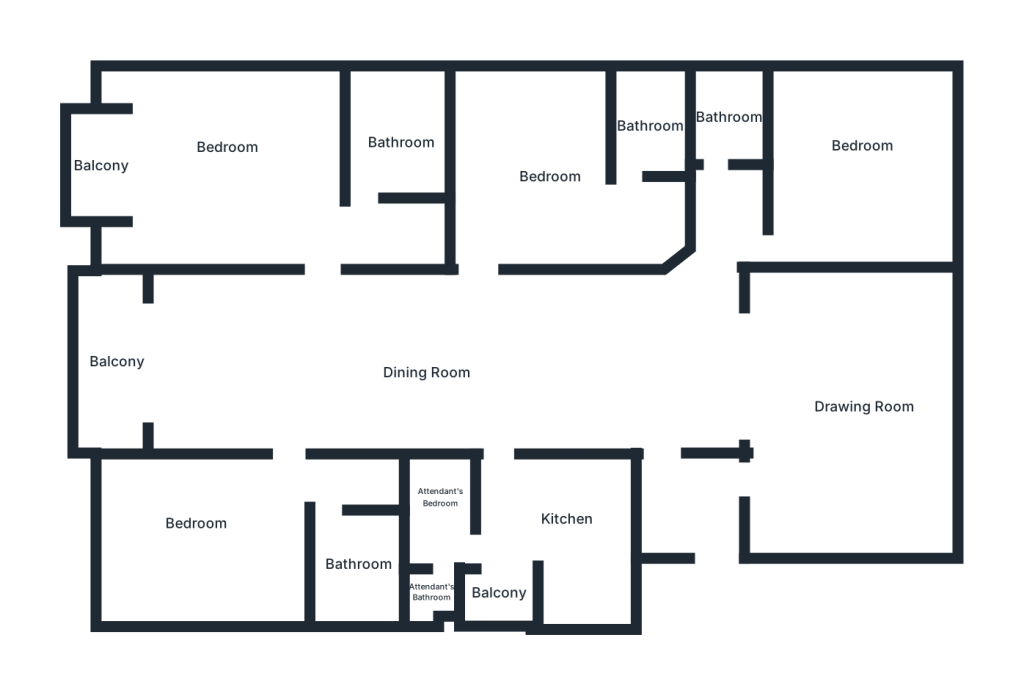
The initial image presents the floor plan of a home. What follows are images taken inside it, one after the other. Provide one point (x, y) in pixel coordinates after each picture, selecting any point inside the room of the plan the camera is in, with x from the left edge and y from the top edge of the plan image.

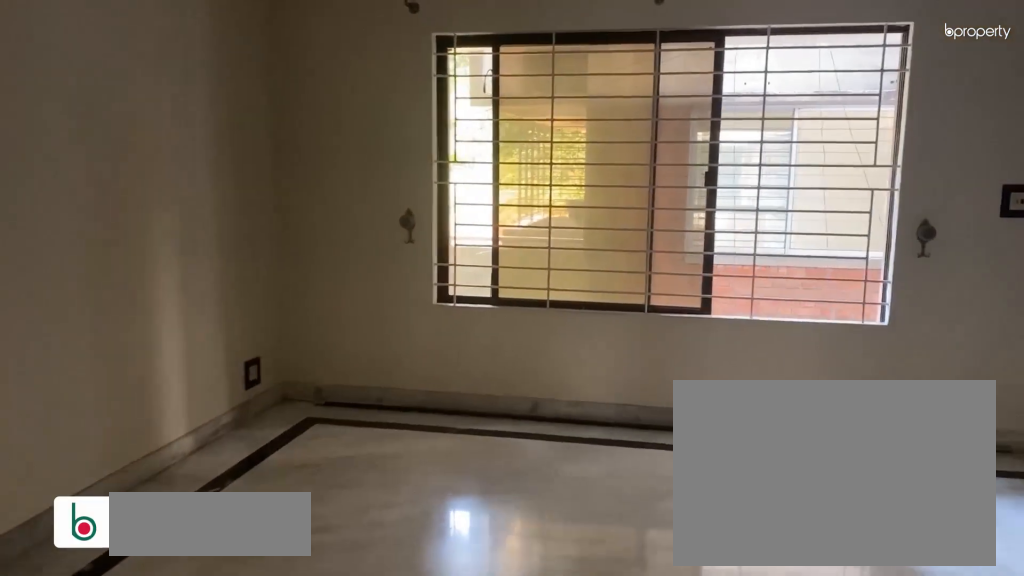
(847, 369)
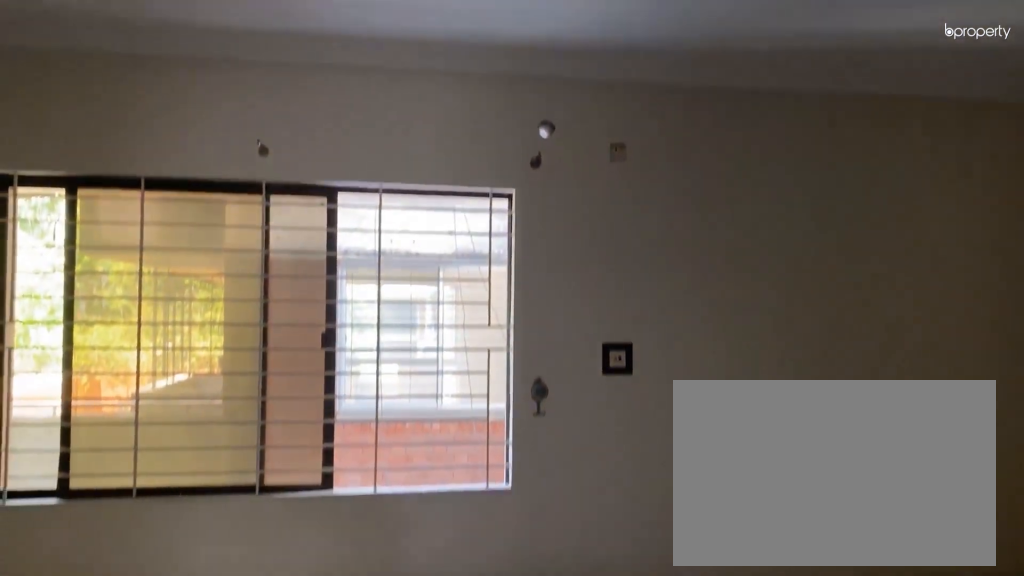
(847, 369)
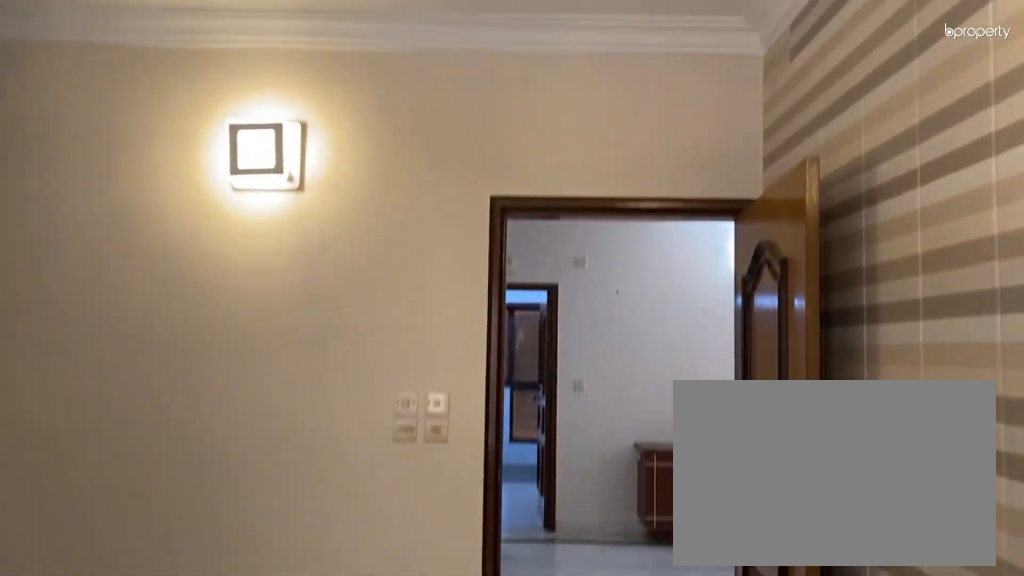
(568, 183)
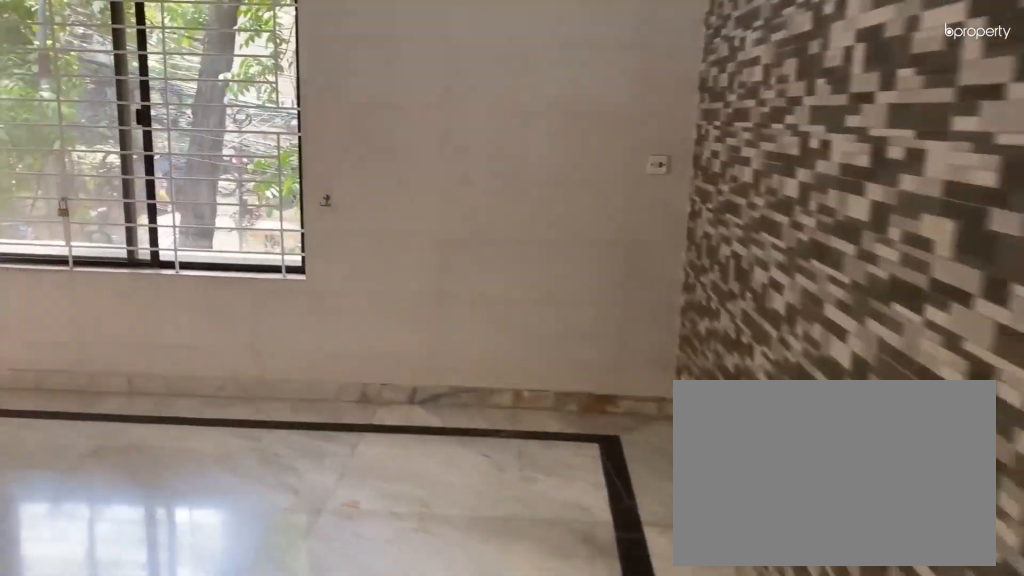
(236, 162)
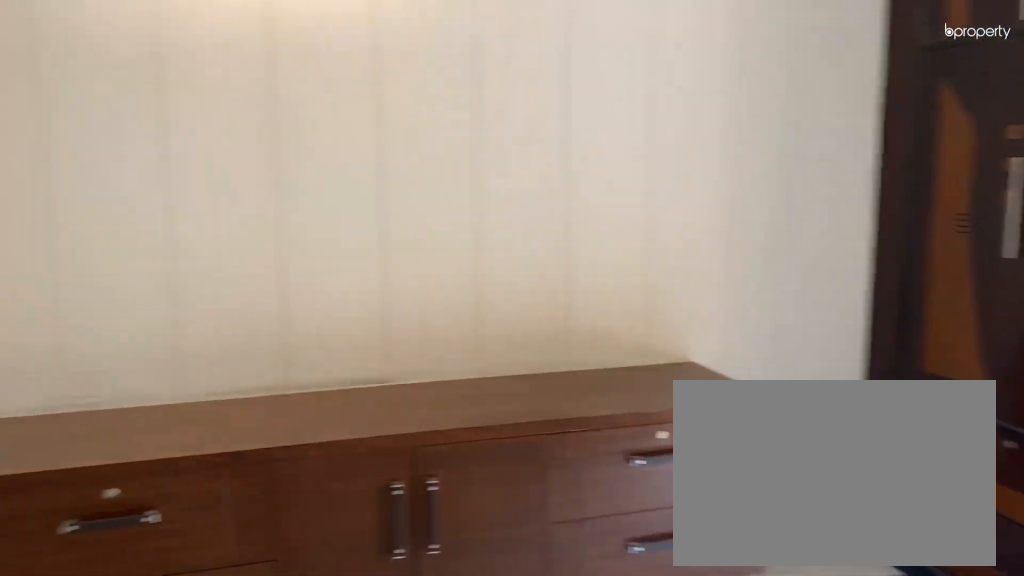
(236, 162)
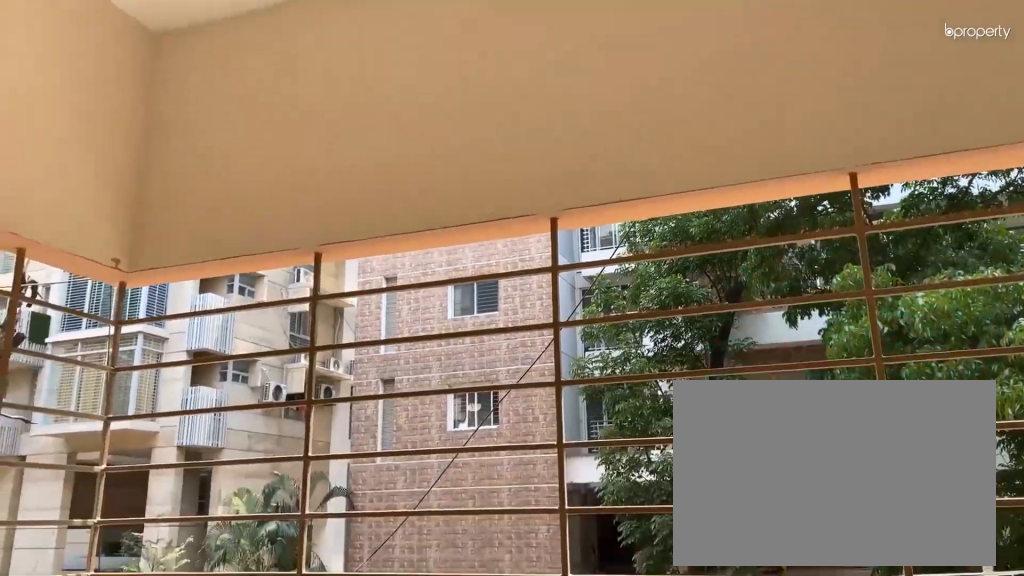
(103, 359)
